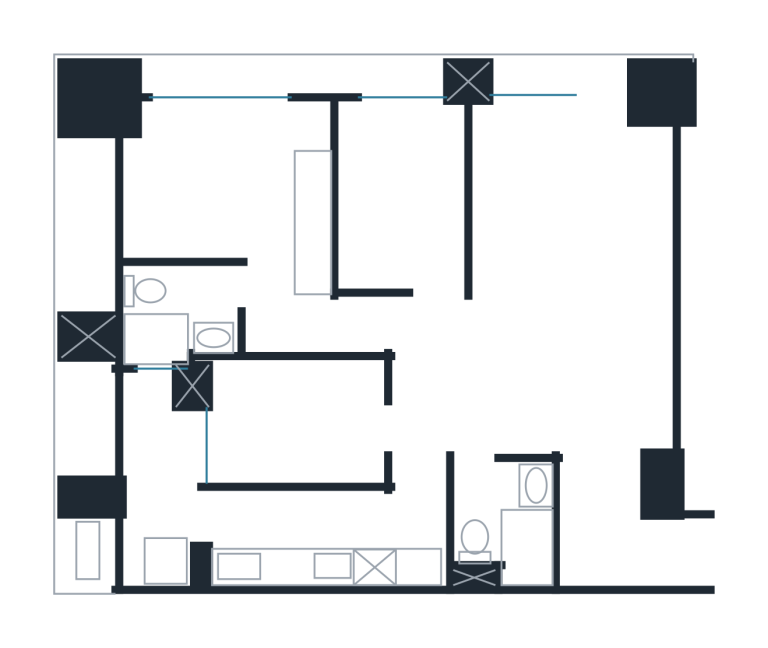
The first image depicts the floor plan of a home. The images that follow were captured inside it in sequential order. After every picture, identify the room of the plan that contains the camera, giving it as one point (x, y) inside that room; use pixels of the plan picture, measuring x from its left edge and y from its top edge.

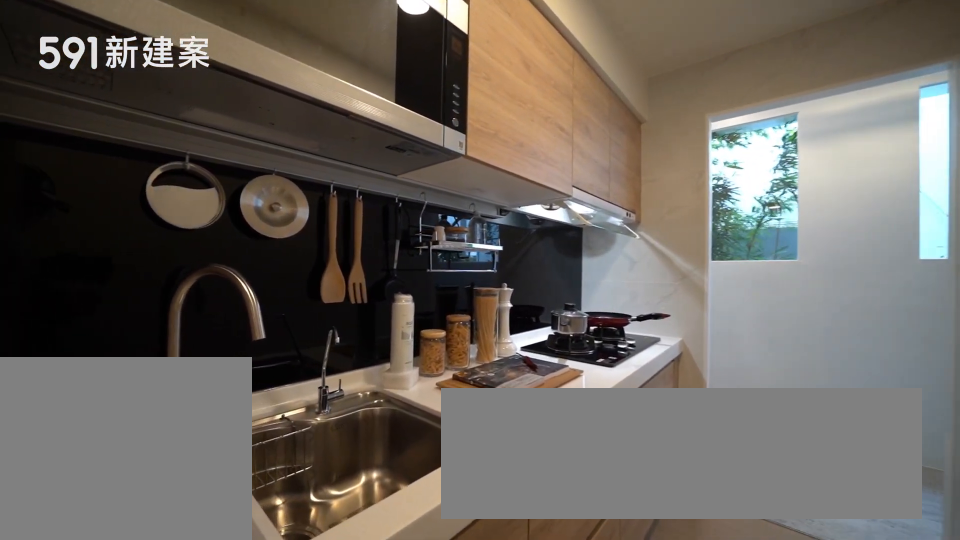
(326, 538)
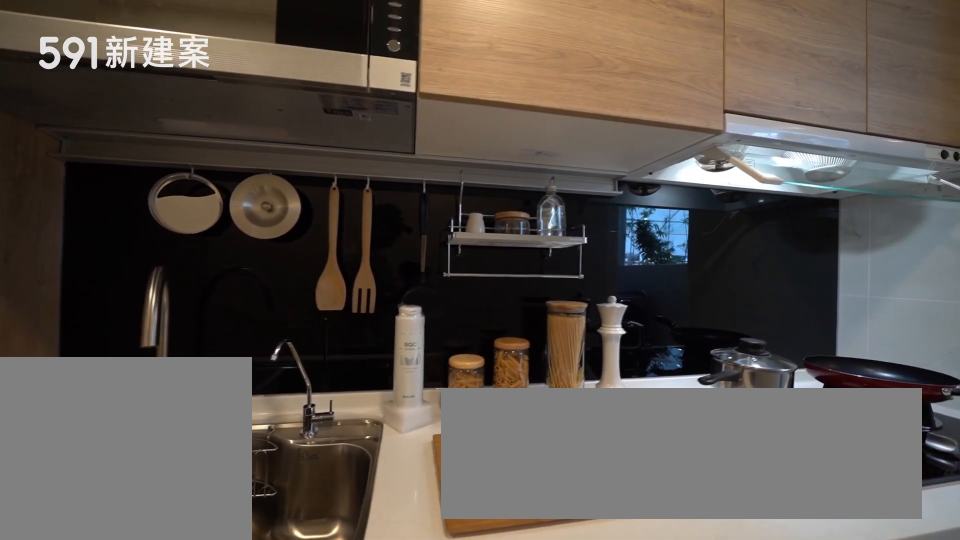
(326, 538)
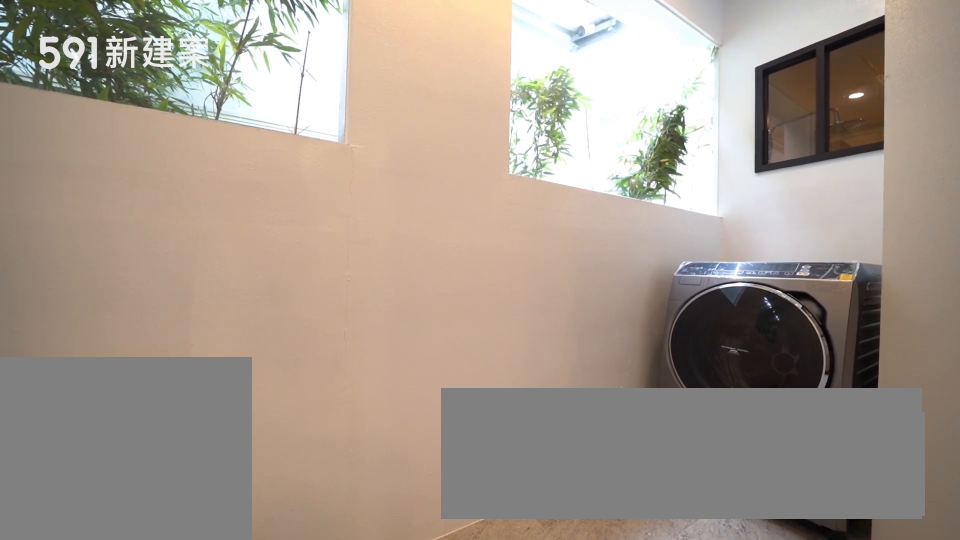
(154, 479)
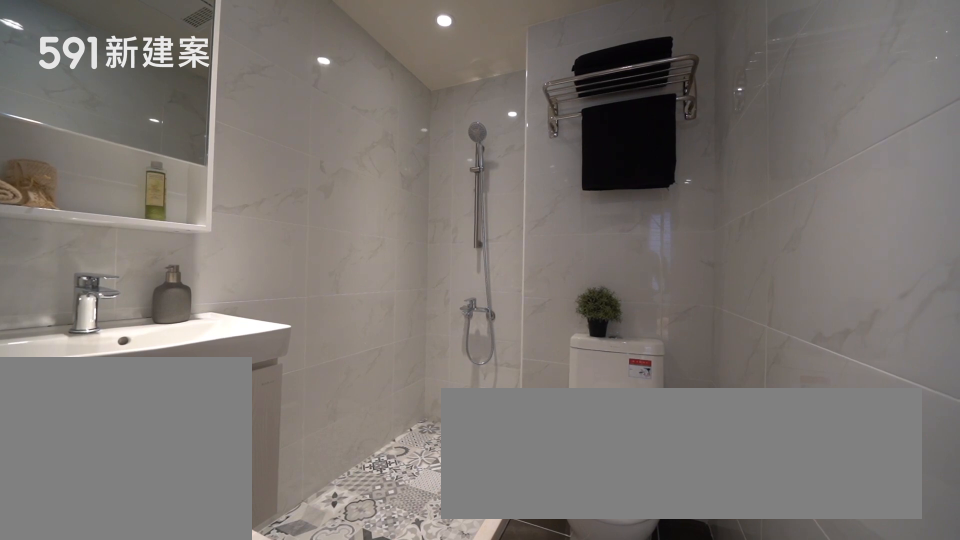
(510, 523)
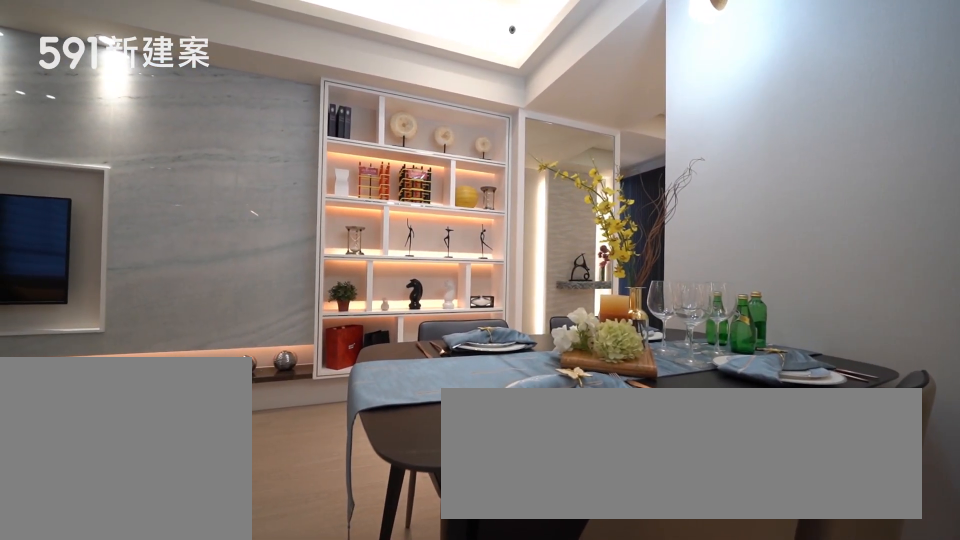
(549, 407)
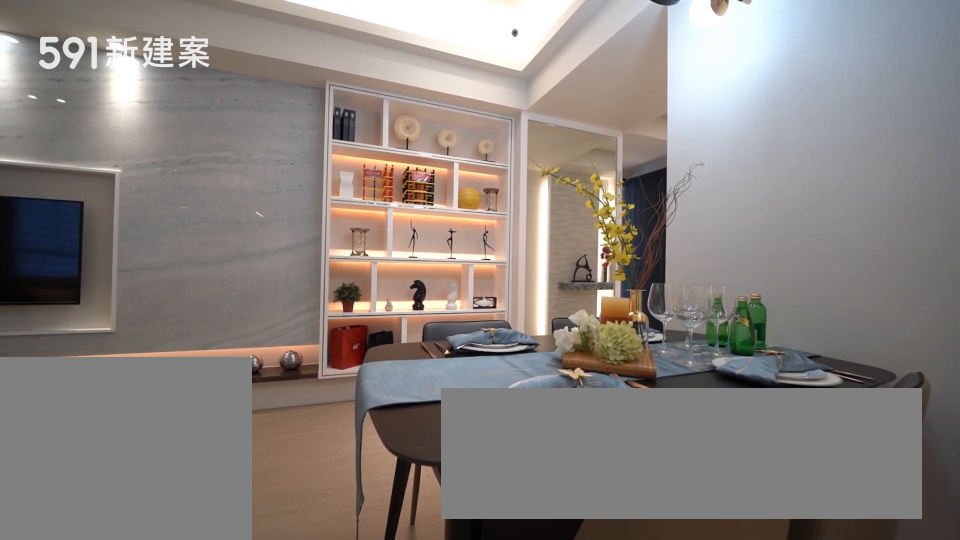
(549, 407)
